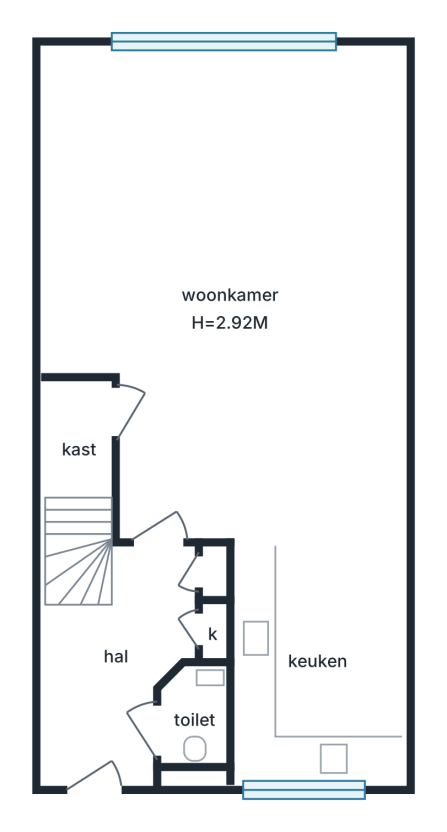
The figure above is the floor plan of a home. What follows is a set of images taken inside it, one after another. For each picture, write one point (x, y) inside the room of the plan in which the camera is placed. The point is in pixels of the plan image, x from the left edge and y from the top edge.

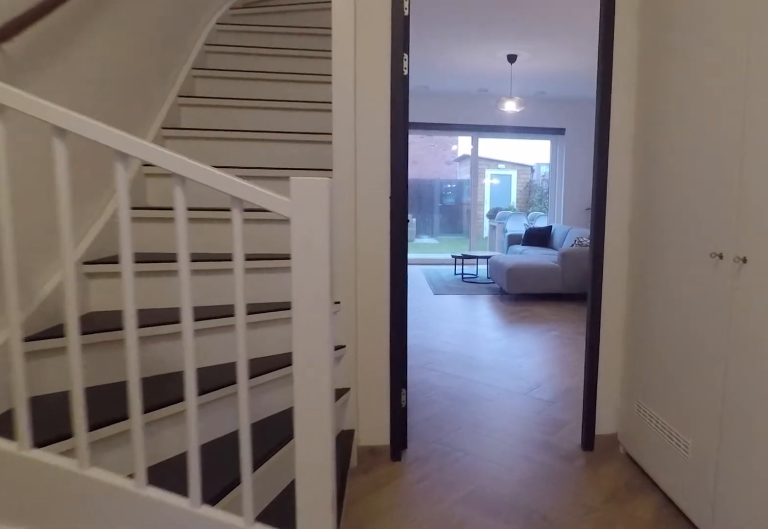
(116, 667)
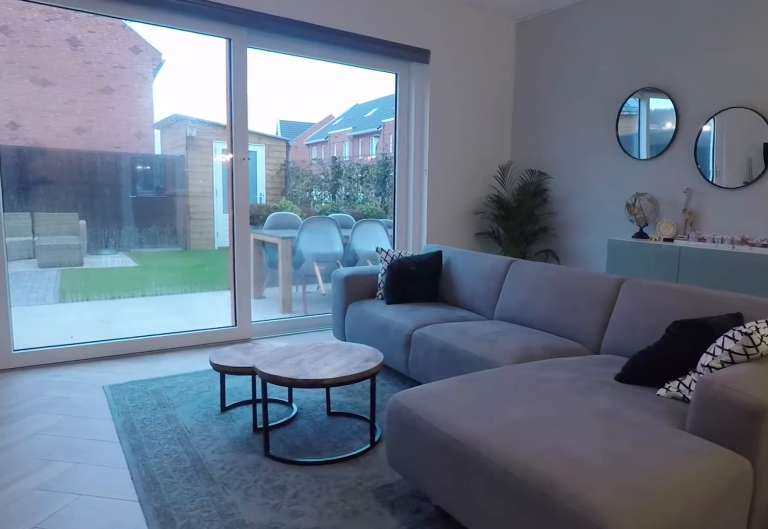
(240, 350)
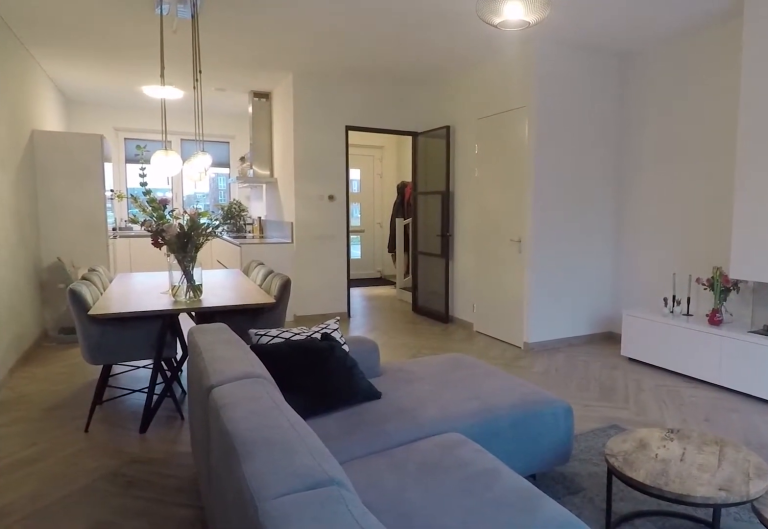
(240, 350)
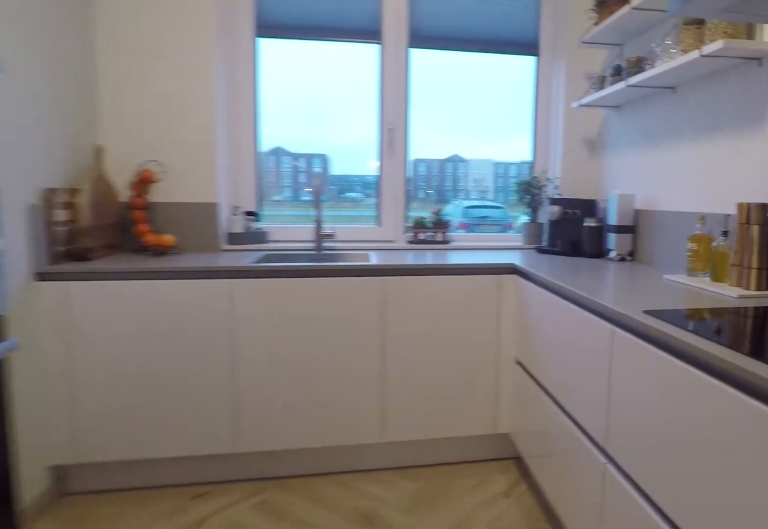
(318, 658)
